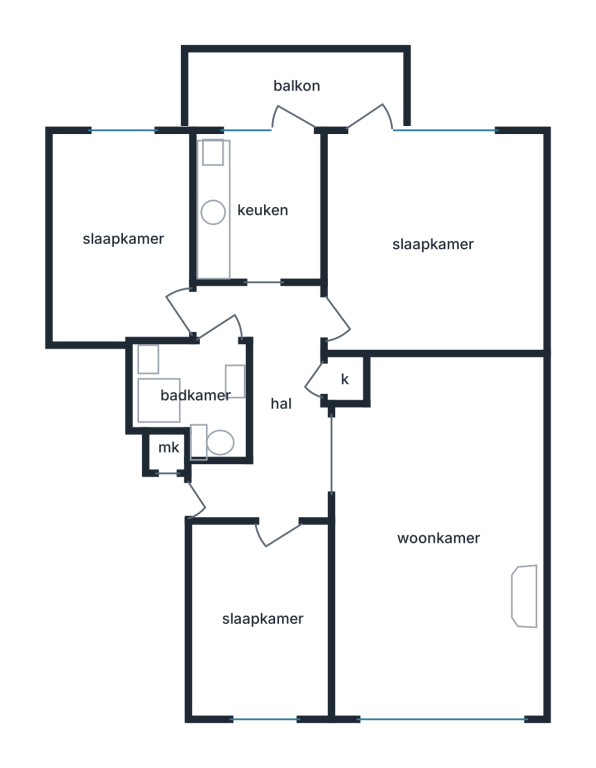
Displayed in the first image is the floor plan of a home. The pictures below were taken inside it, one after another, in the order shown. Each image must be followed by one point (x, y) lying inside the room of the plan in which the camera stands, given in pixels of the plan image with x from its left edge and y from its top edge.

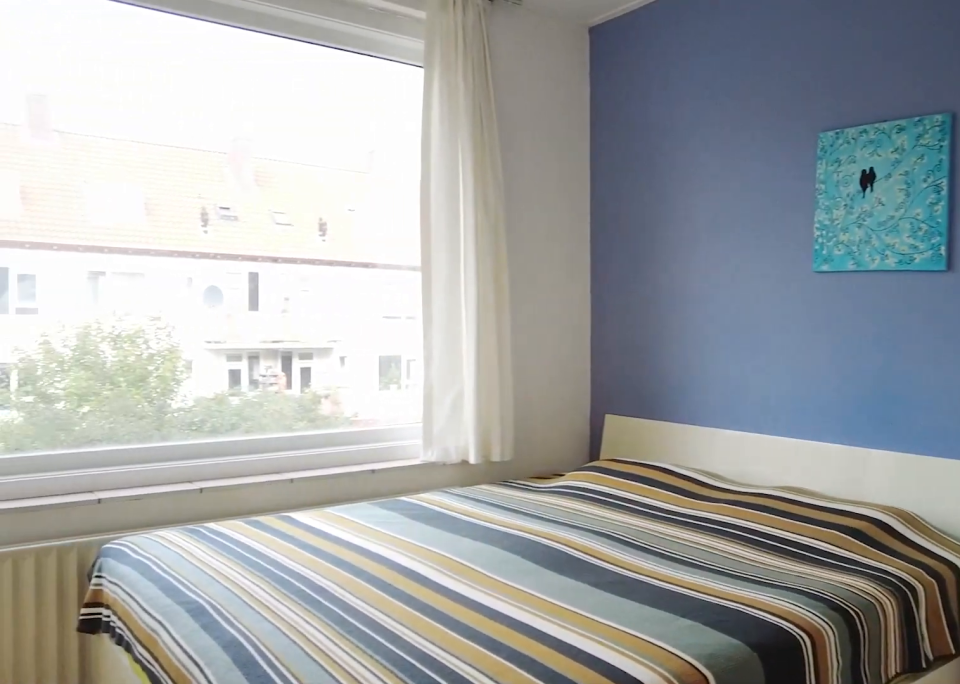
(432, 242)
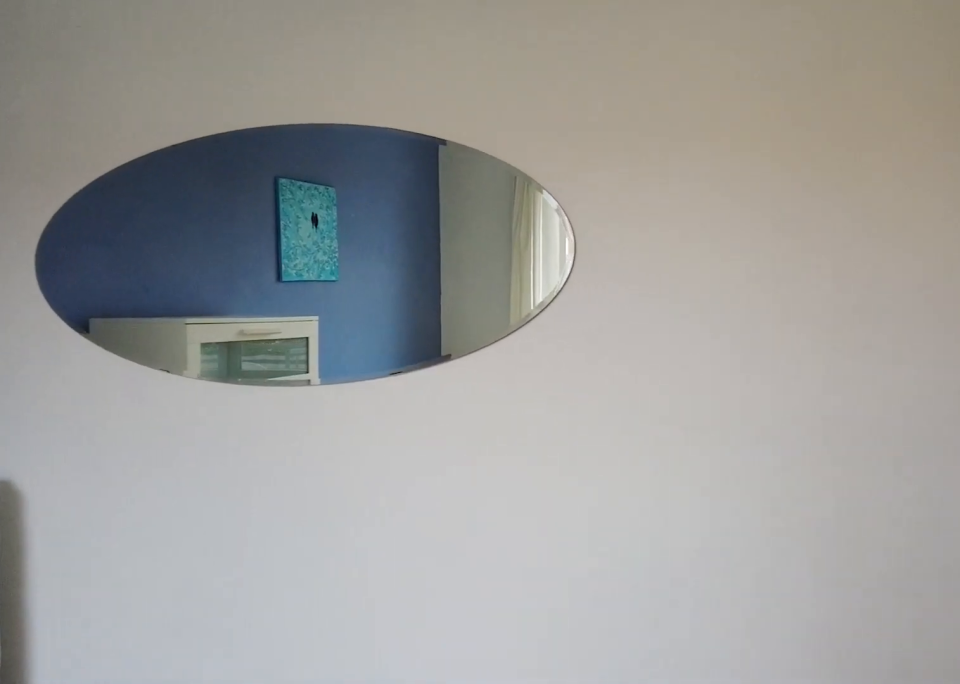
(432, 242)
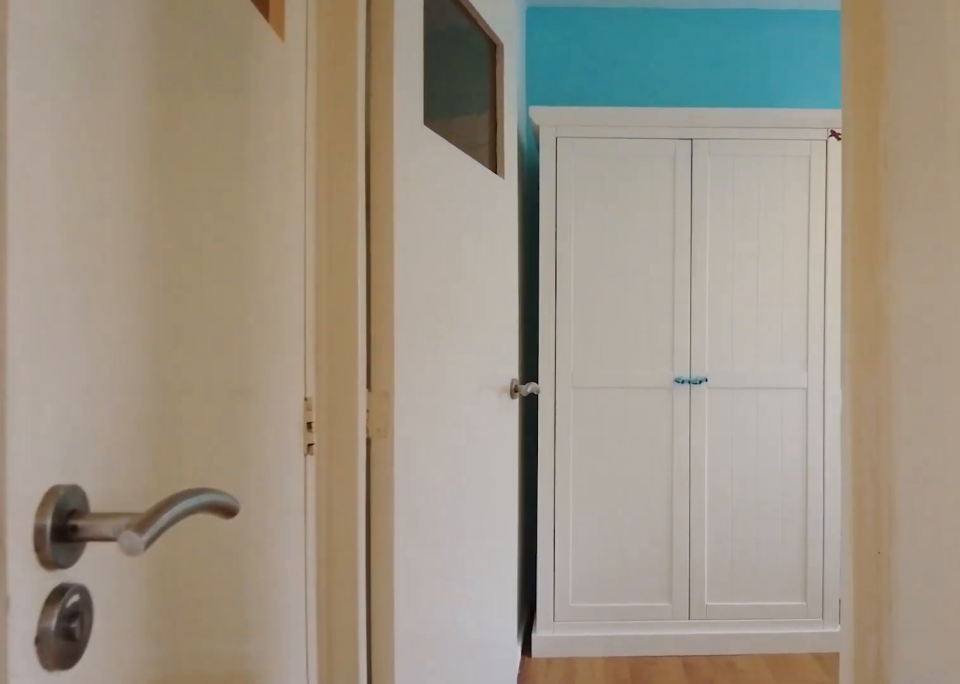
(272, 402)
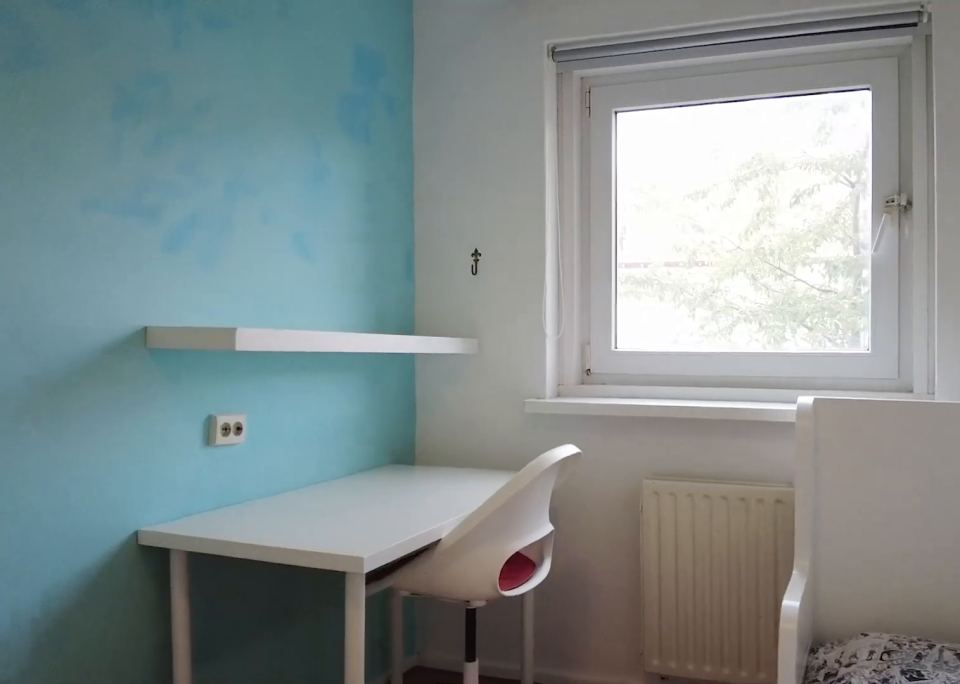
(125, 237)
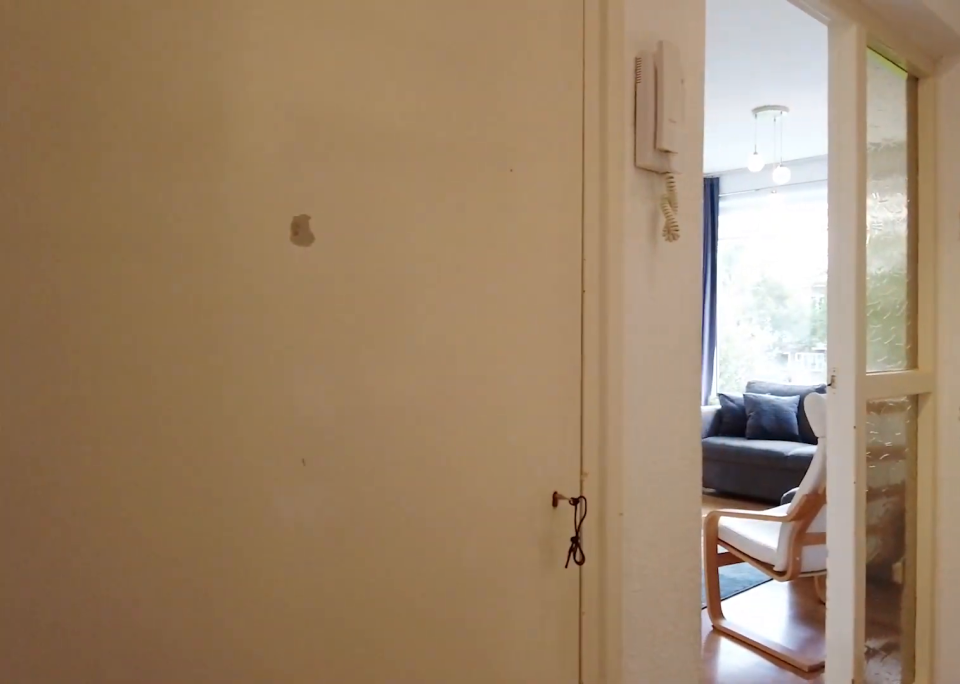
(272, 402)
